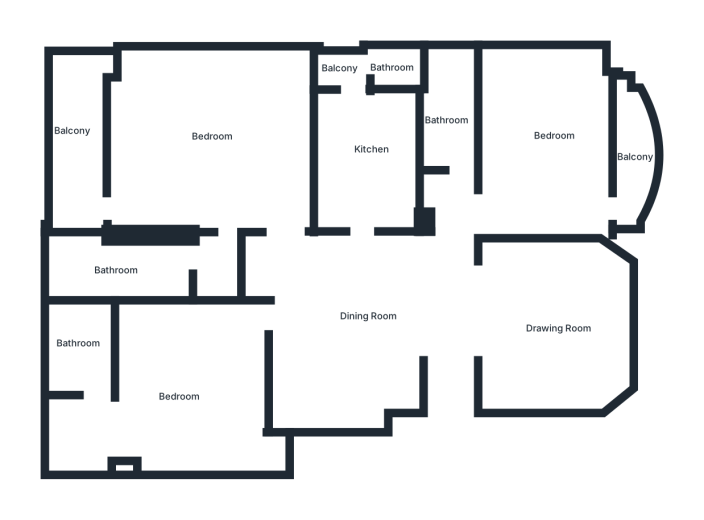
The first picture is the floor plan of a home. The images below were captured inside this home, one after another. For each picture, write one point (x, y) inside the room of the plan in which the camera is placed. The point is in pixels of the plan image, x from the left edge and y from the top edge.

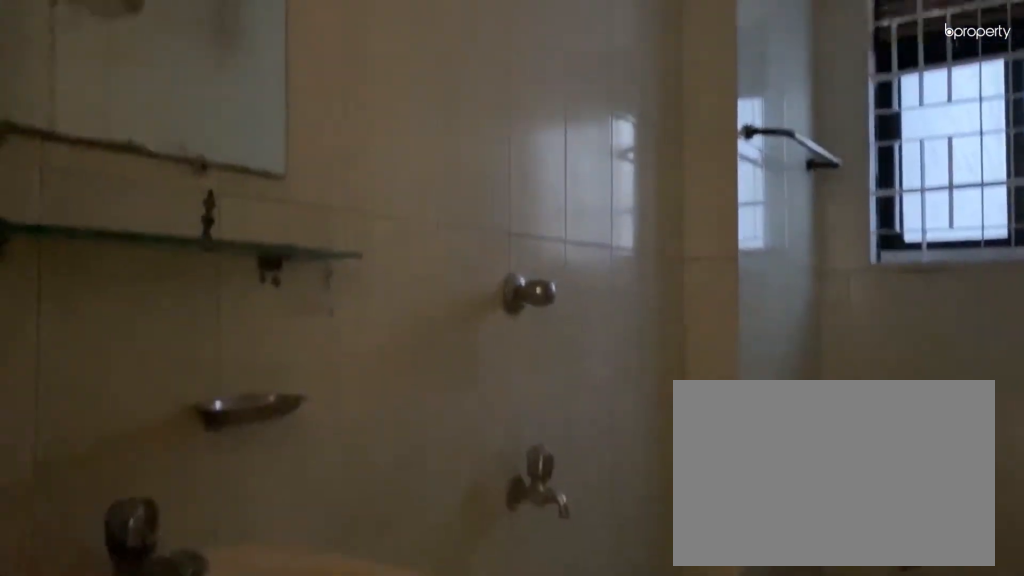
(443, 131)
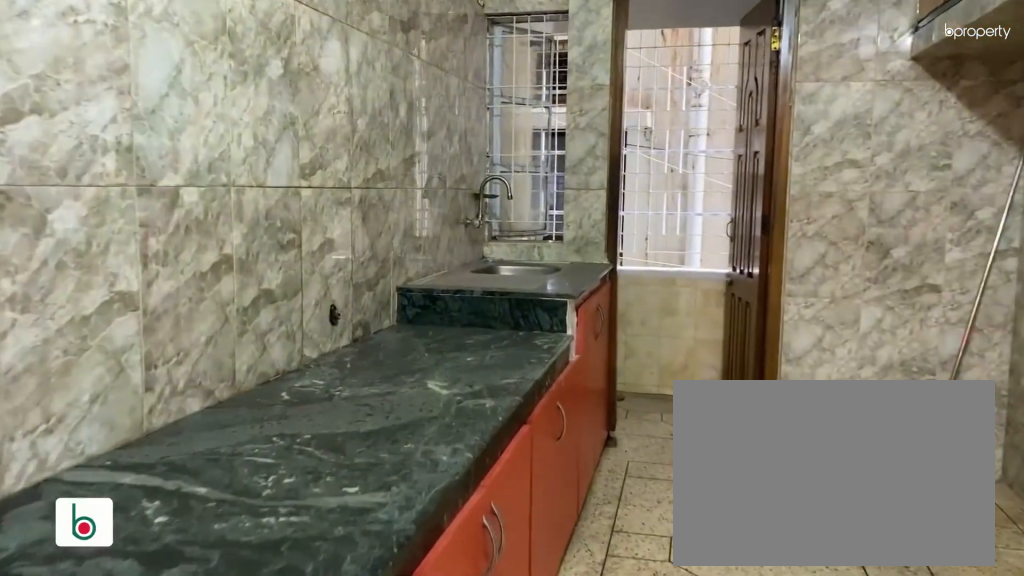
(357, 195)
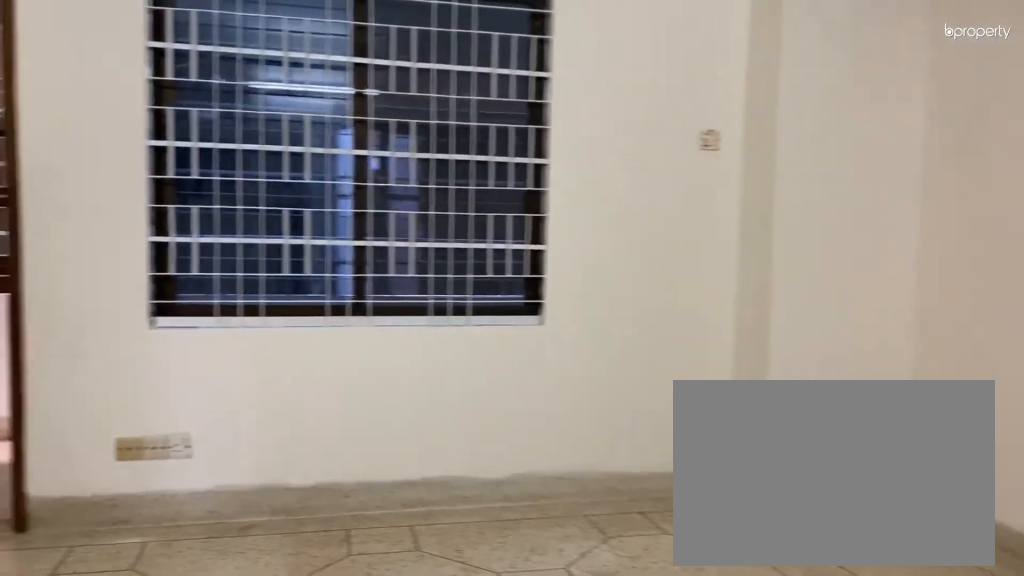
(211, 138)
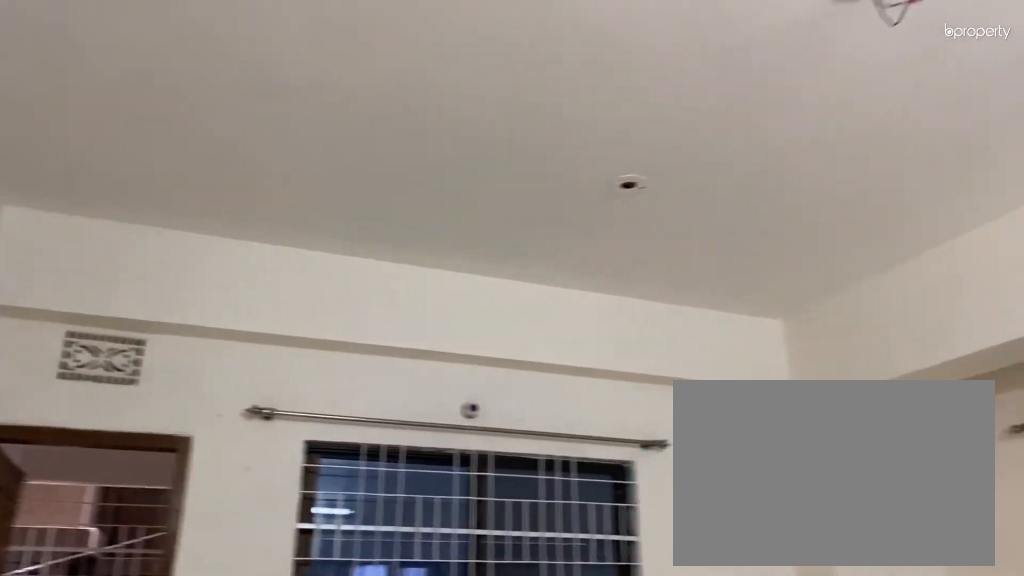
(211, 138)
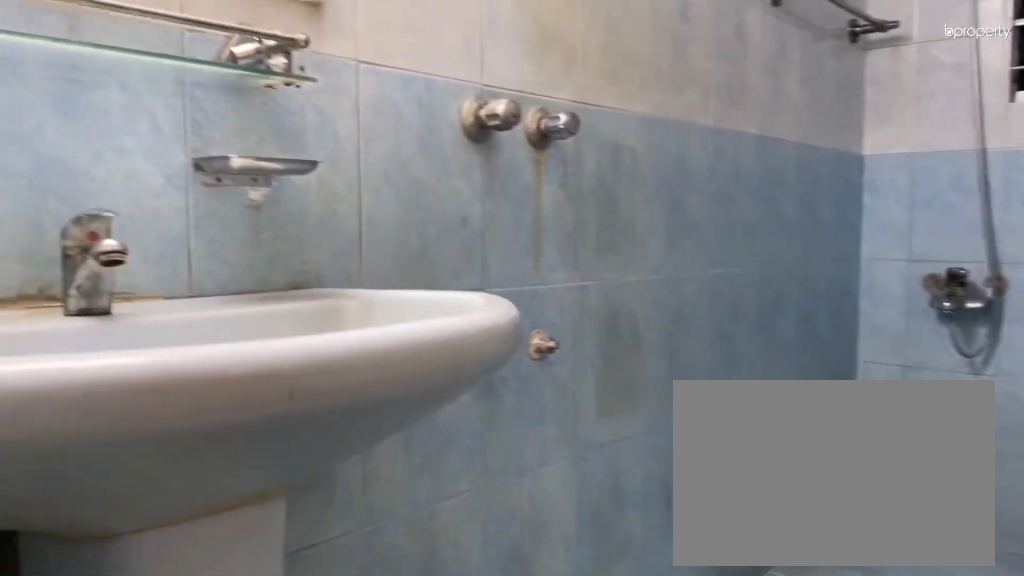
(121, 269)
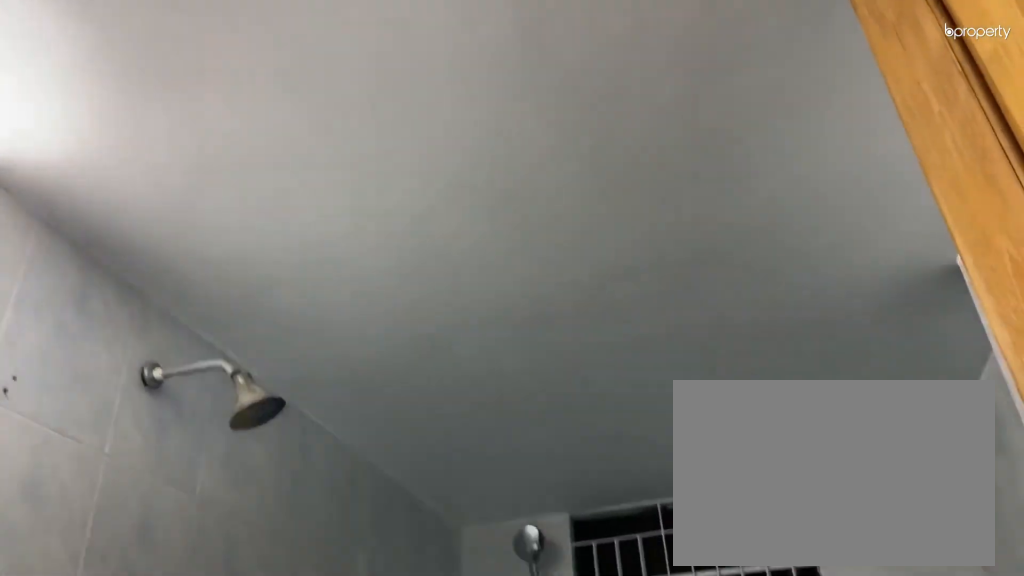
(121, 269)
